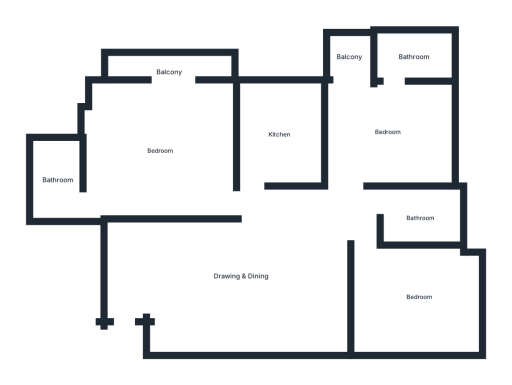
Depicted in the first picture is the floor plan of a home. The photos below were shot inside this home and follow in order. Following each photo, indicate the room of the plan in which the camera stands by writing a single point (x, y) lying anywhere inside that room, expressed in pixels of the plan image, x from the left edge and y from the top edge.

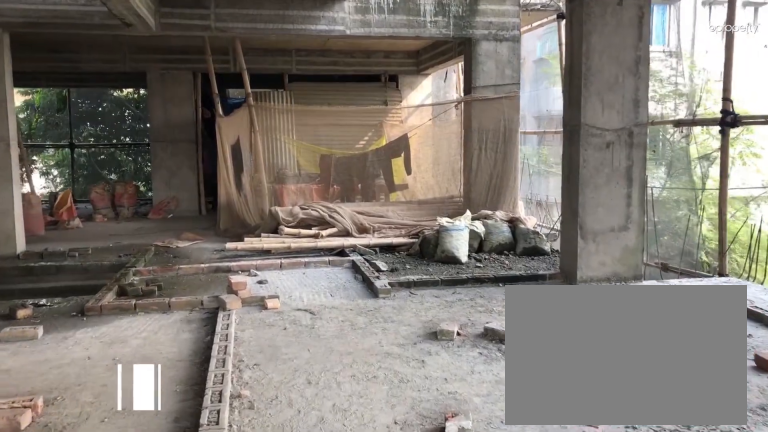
(159, 150)
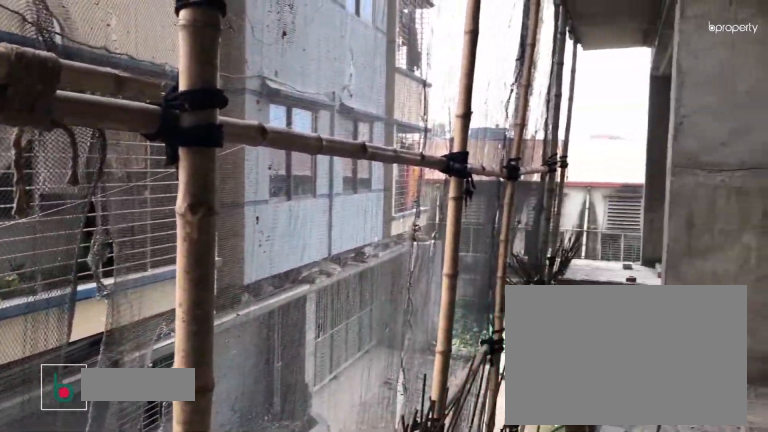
(169, 72)
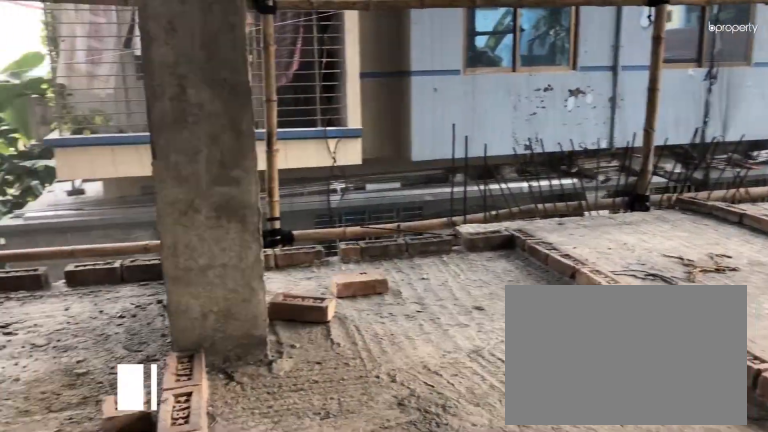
(279, 136)
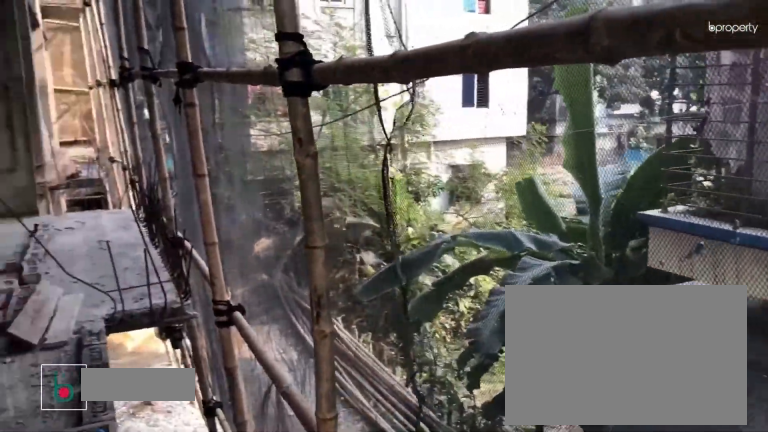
(350, 57)
